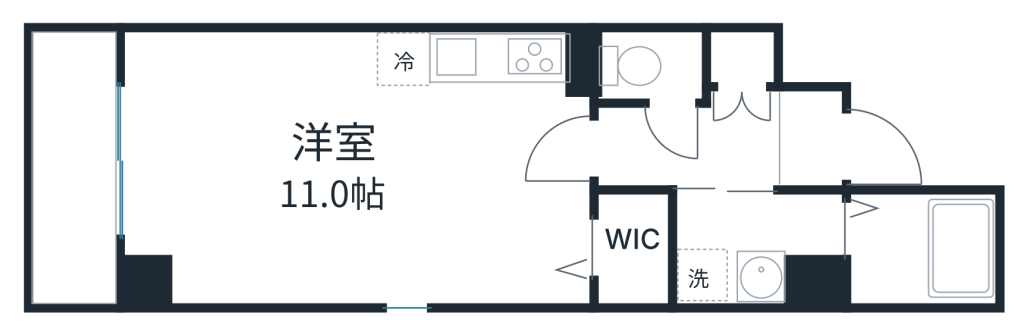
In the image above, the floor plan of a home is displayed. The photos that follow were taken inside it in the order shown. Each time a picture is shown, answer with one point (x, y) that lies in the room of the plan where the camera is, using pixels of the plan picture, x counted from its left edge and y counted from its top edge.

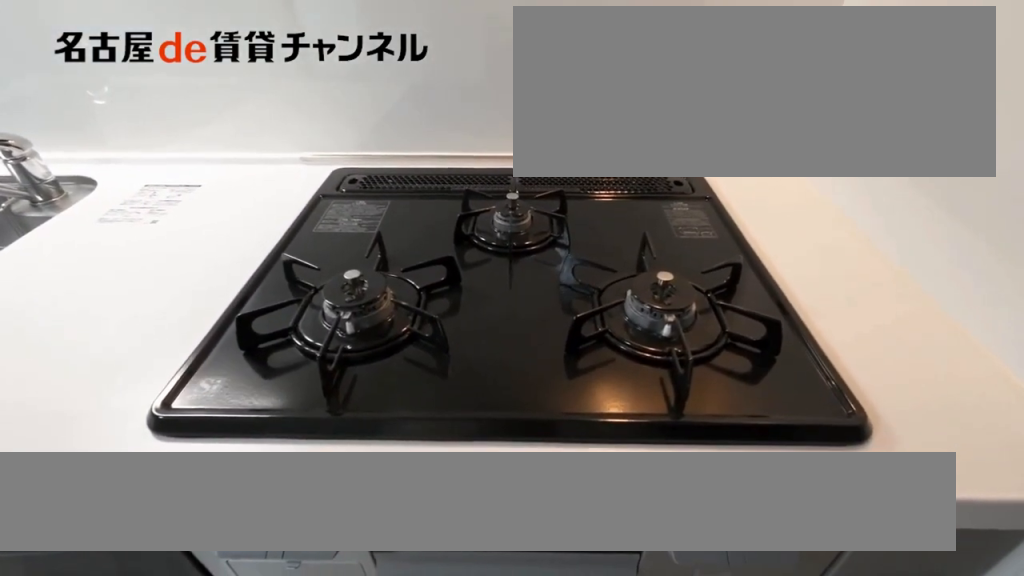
(487, 71)
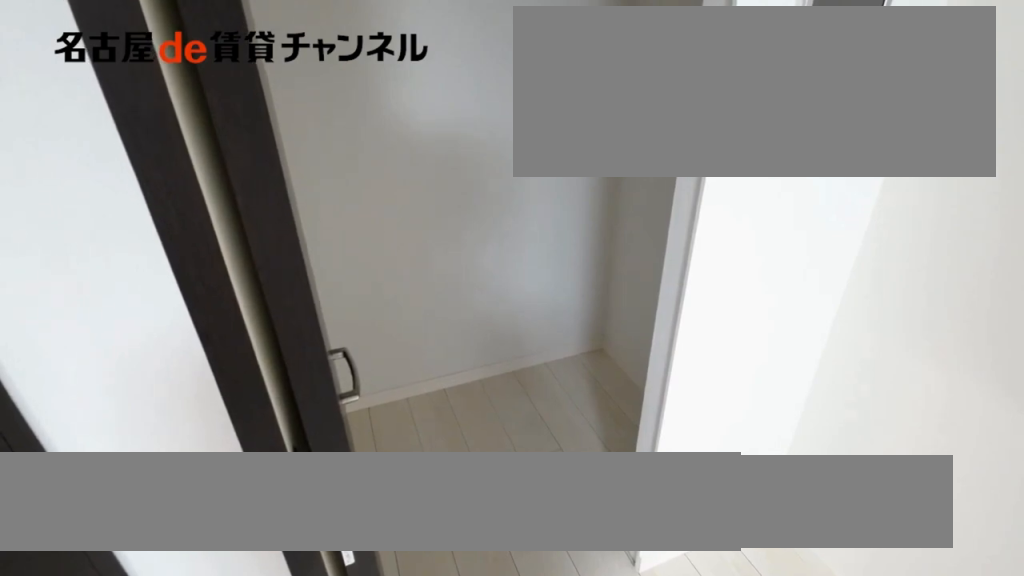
(634, 247)
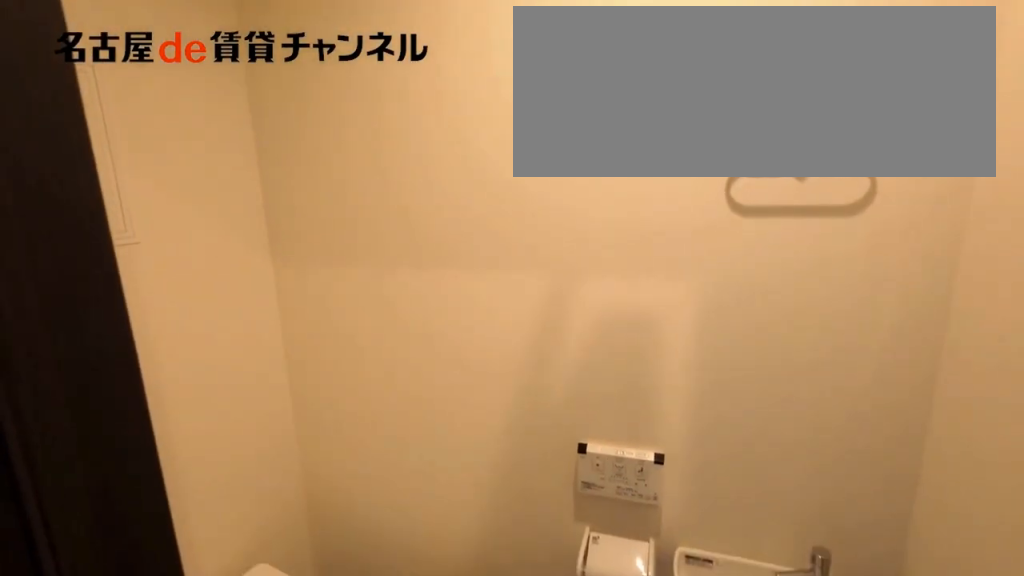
(654, 69)
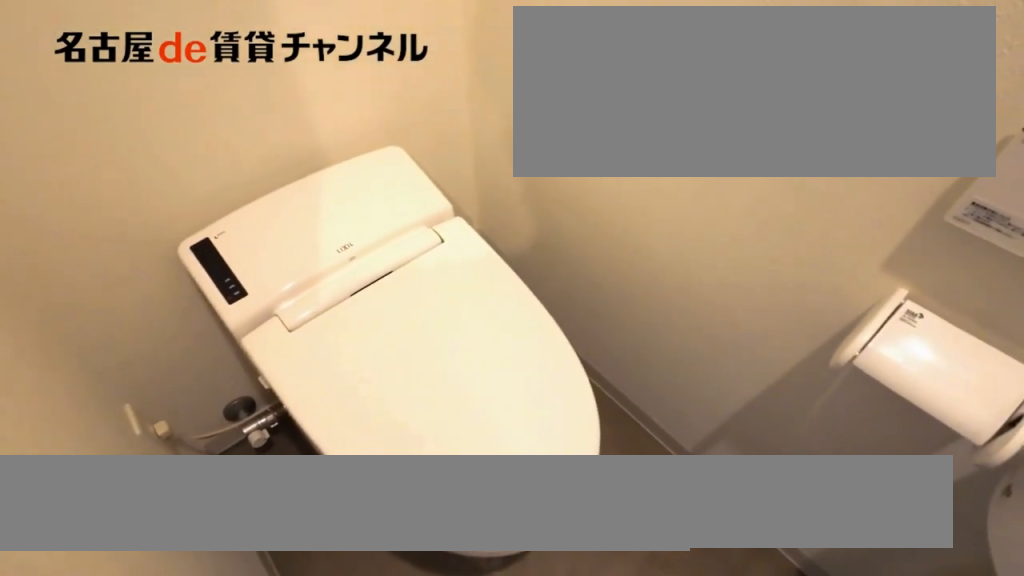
(654, 69)
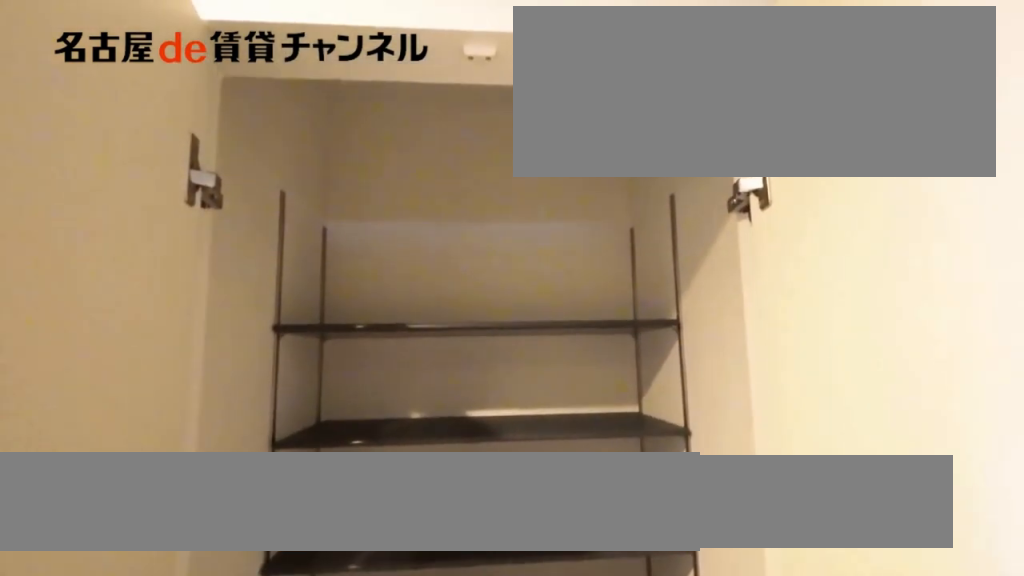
(740, 60)
